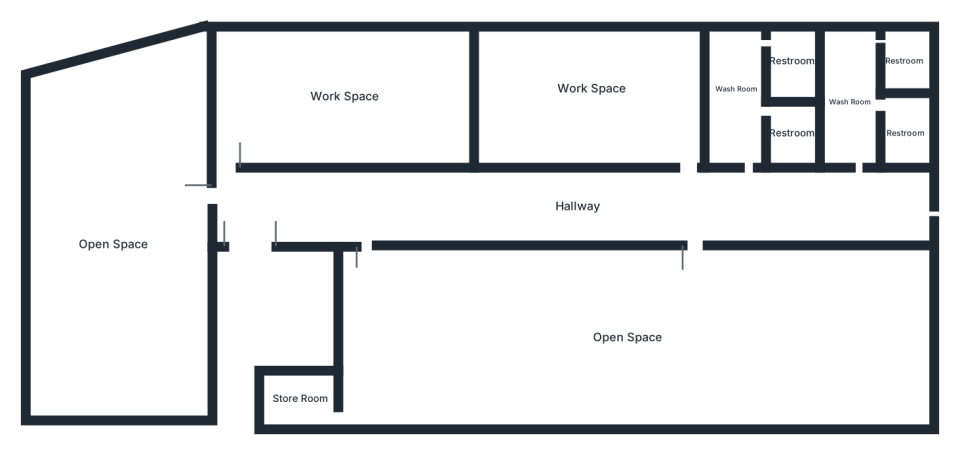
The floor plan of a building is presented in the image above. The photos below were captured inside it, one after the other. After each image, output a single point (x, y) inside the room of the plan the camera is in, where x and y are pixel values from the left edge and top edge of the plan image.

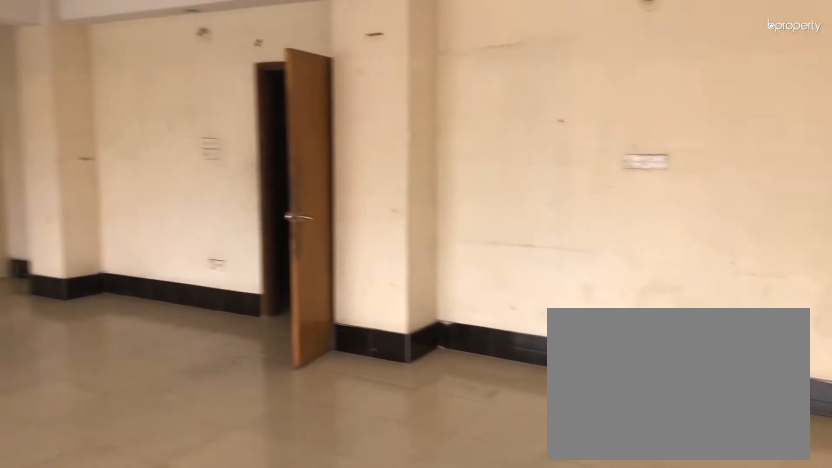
(110, 245)
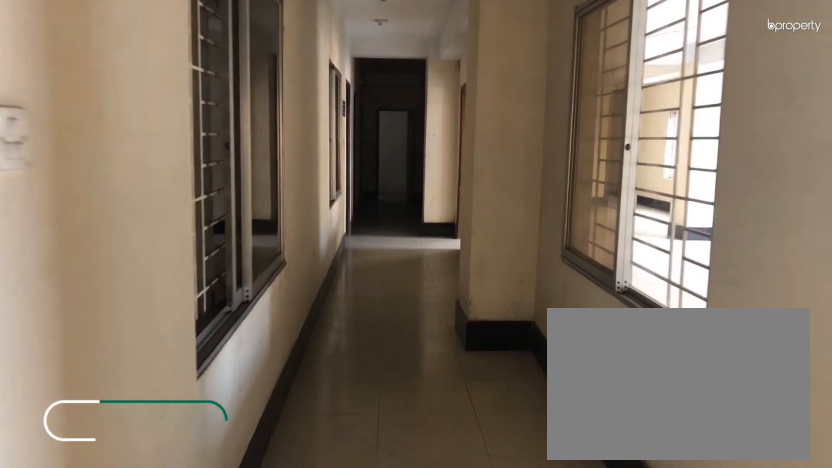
(580, 211)
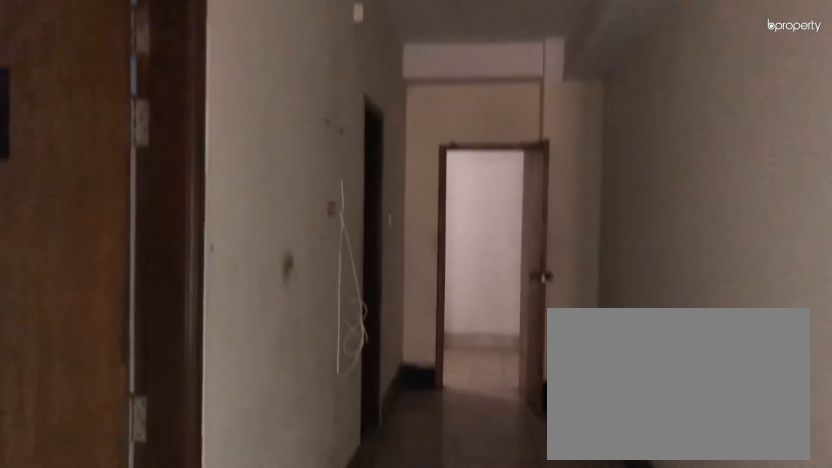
(580, 211)
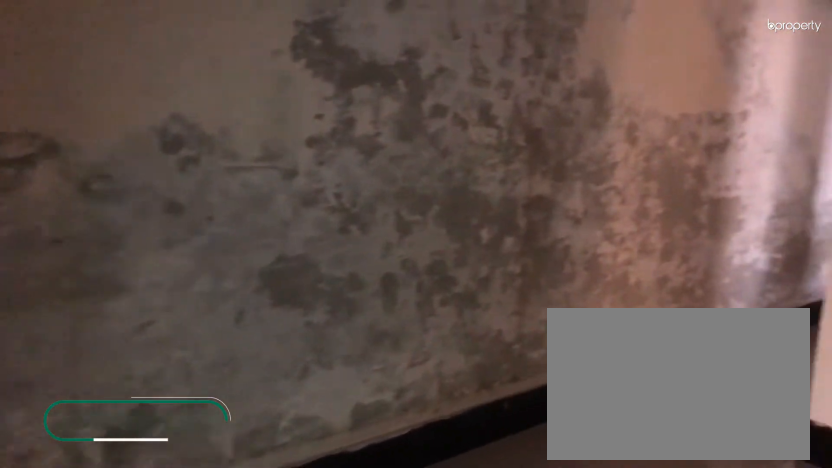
(336, 96)
